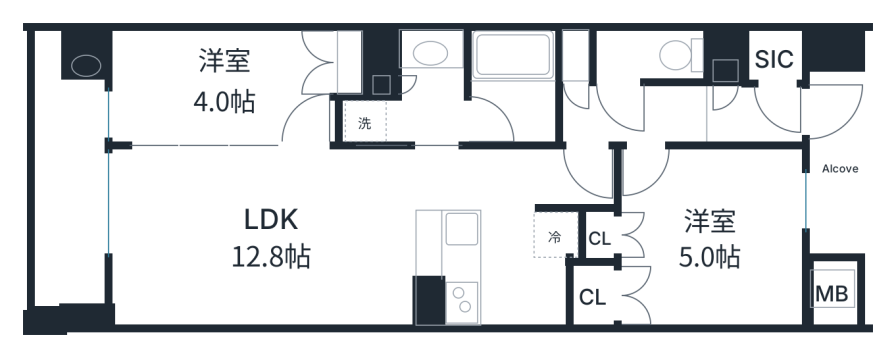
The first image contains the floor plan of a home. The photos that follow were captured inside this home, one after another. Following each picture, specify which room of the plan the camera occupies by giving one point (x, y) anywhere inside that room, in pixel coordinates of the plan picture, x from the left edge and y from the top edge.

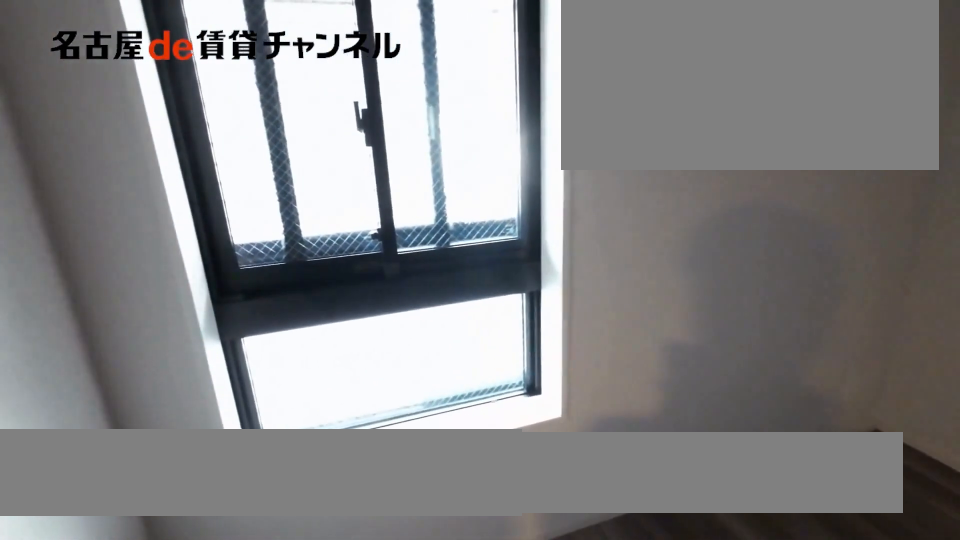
(709, 234)
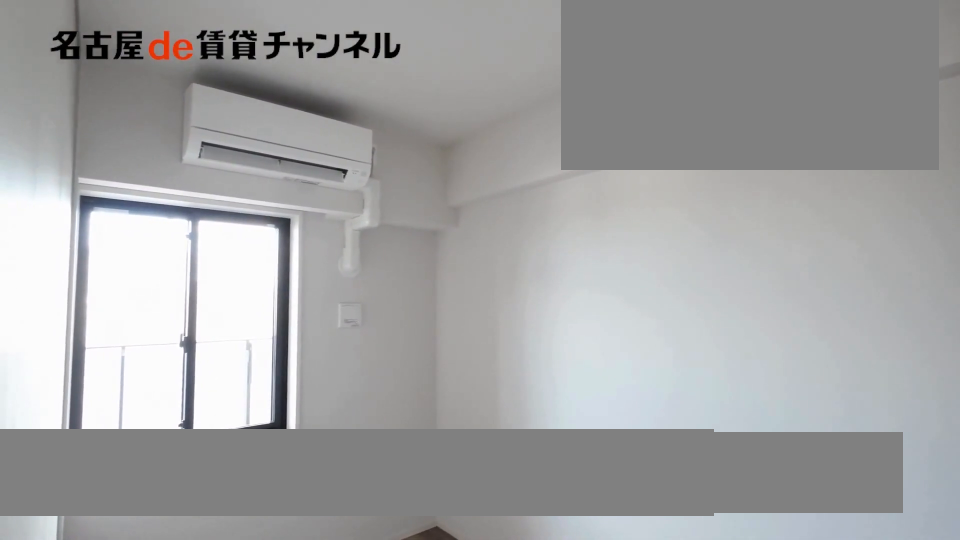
(220, 90)
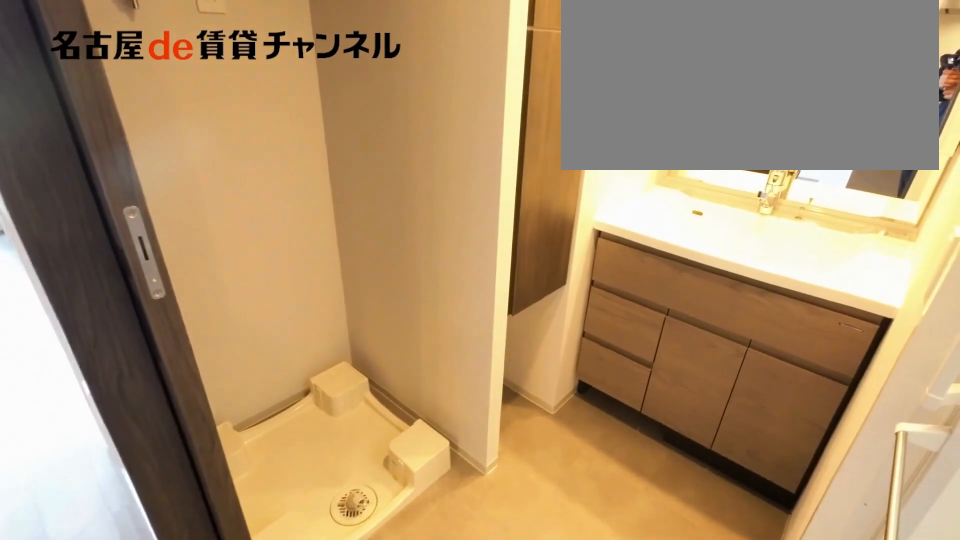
(406, 94)
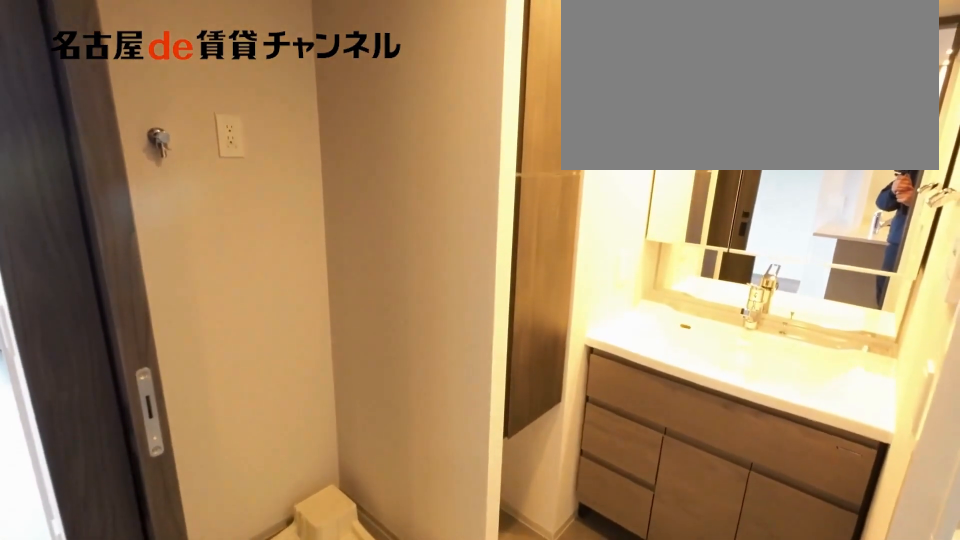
(406, 94)
